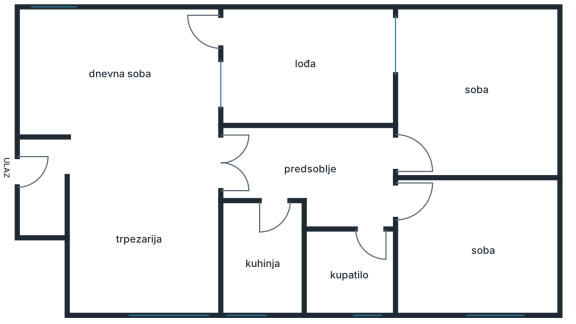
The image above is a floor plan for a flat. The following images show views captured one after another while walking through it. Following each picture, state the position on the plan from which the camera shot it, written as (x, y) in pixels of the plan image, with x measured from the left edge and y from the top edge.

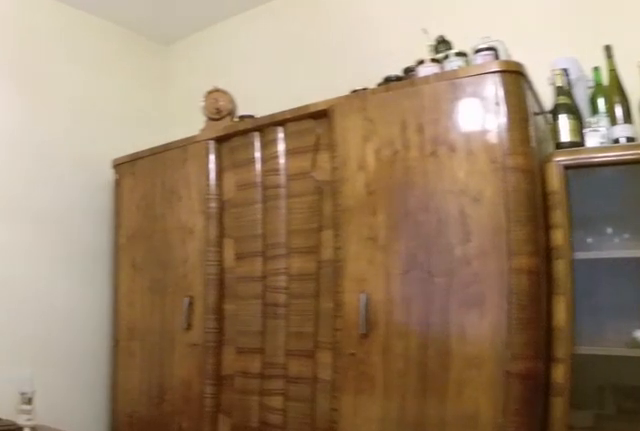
(484, 159)
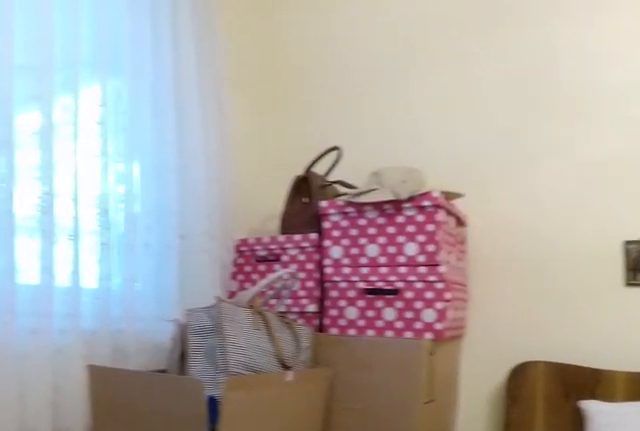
(501, 158)
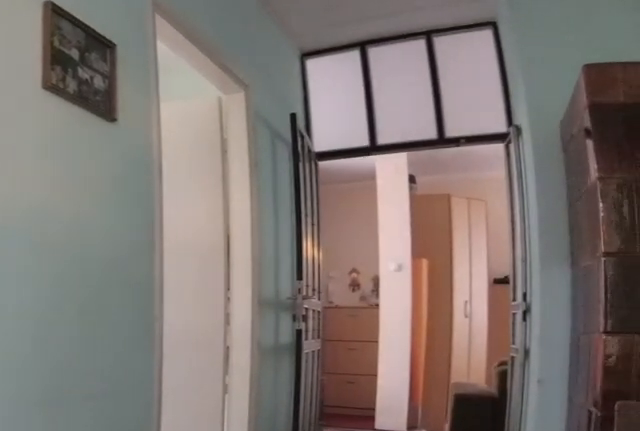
(352, 171)
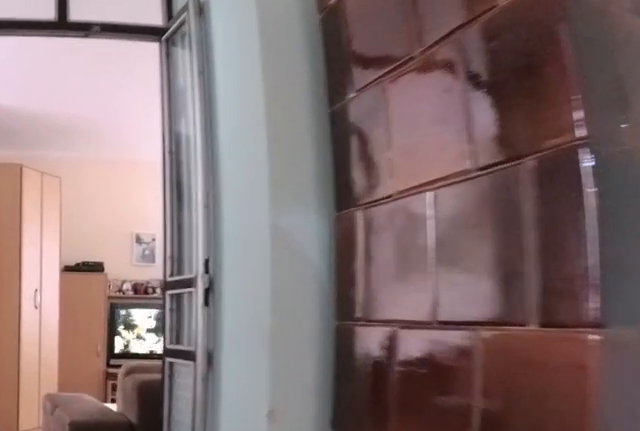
(289, 163)
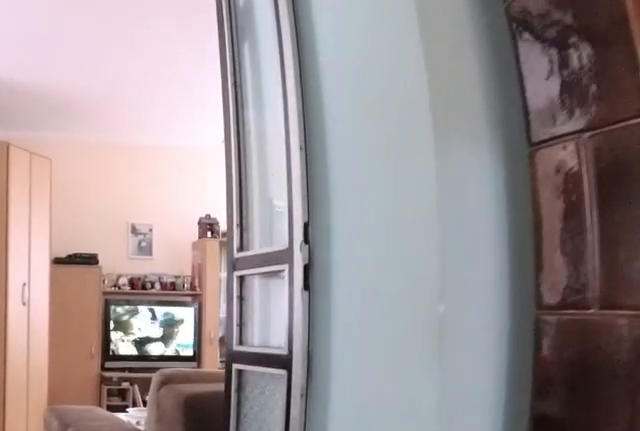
(268, 161)
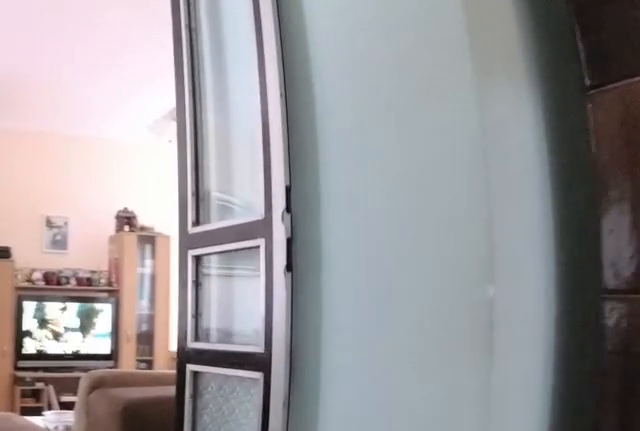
(254, 159)
